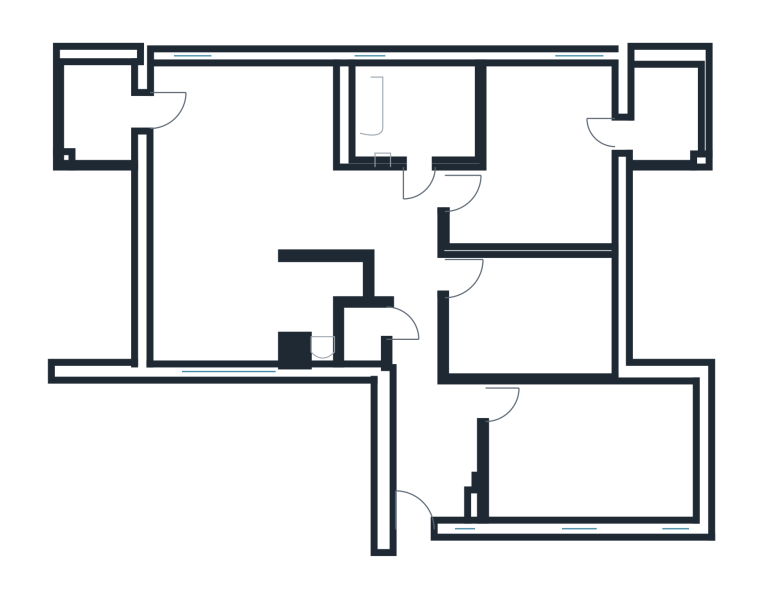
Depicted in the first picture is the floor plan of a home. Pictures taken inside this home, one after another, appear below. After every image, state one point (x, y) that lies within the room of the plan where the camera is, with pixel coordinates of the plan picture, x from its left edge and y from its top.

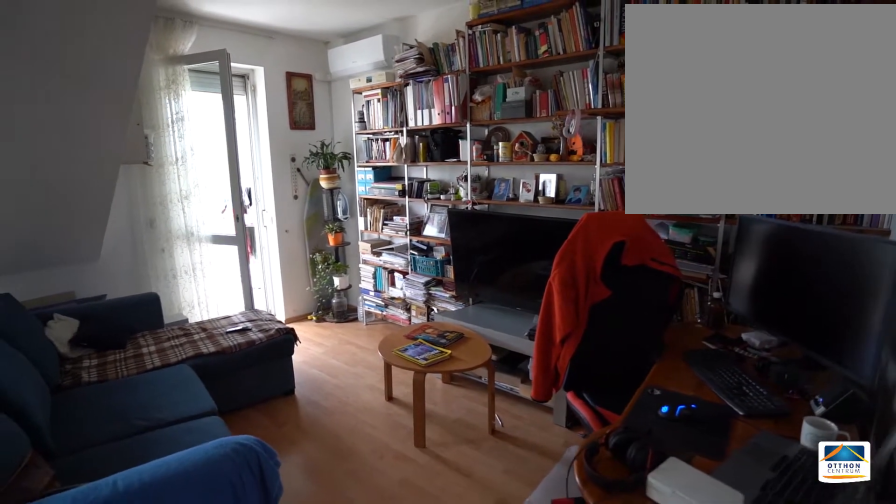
(249, 145)
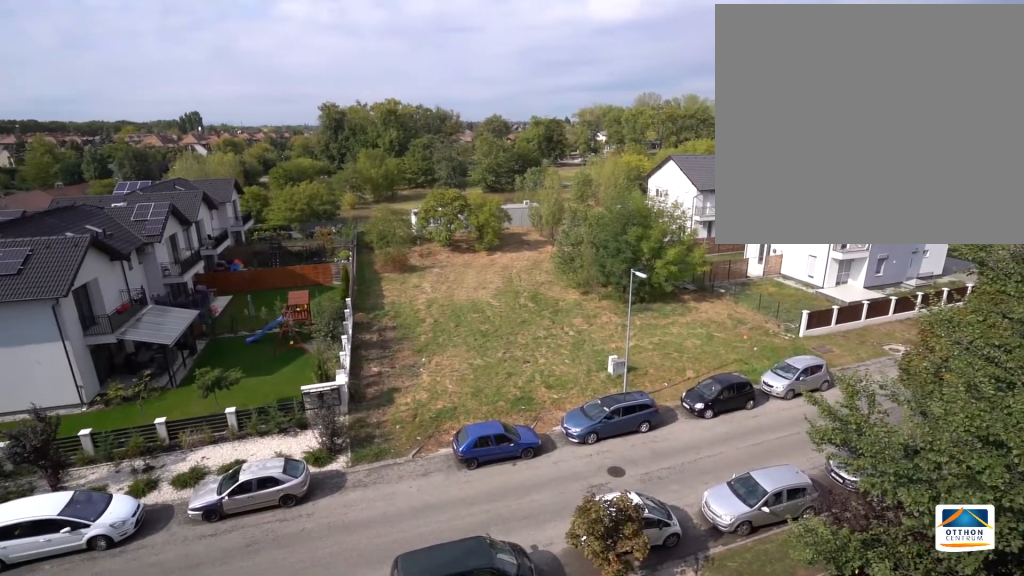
(95, 111)
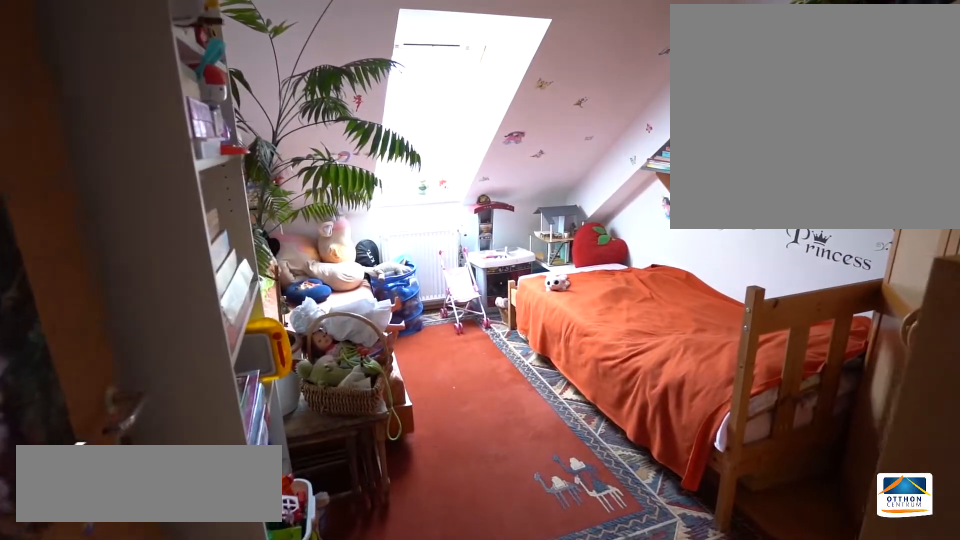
(537, 320)
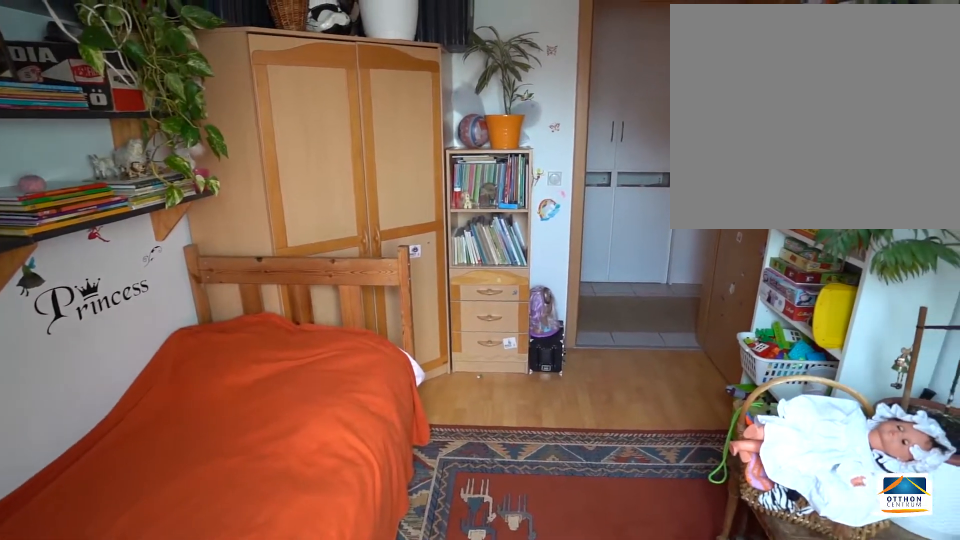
(537, 319)
